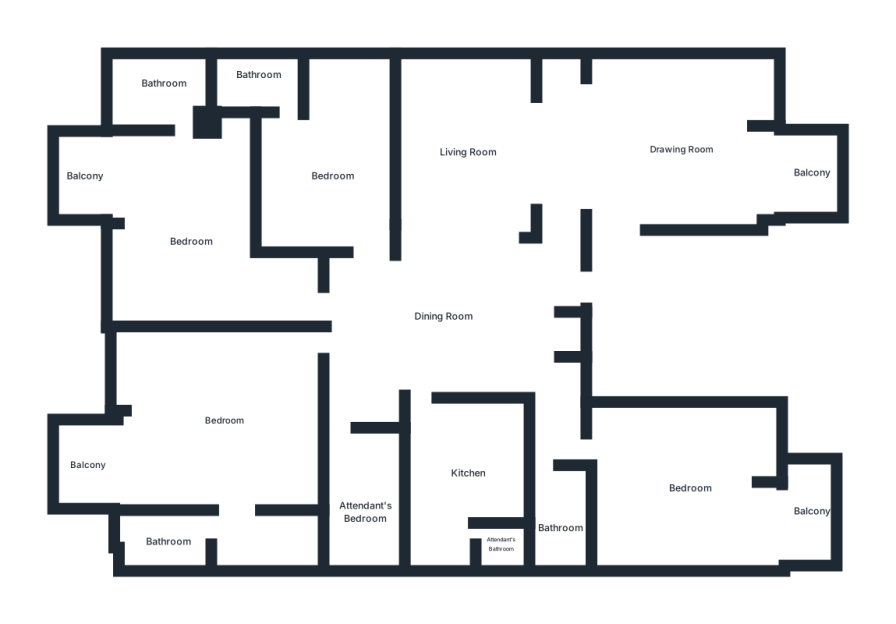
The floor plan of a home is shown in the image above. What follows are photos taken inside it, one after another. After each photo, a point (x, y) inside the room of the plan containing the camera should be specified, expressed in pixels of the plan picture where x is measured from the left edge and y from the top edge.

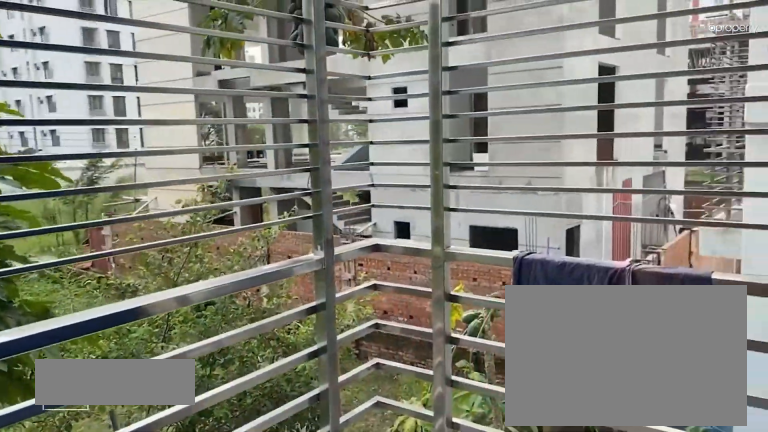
(817, 172)
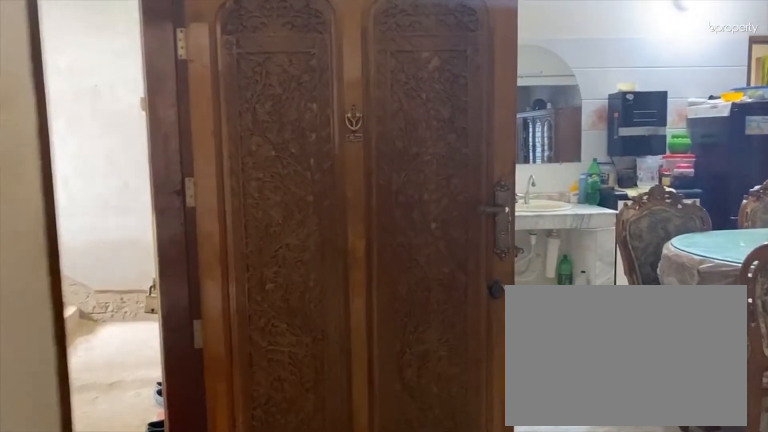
(442, 322)
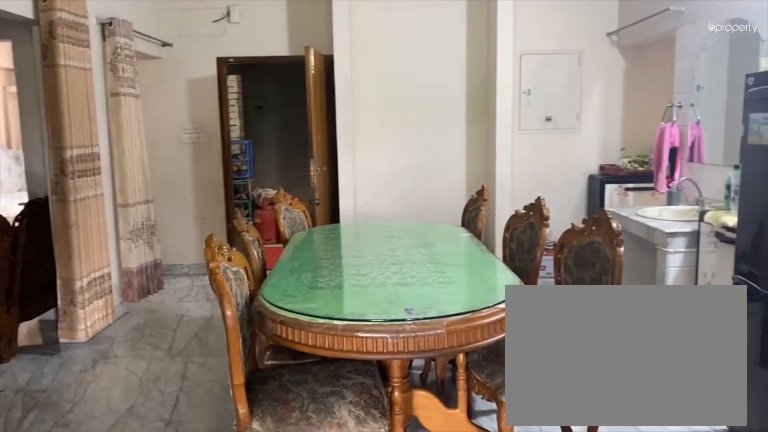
(442, 321)
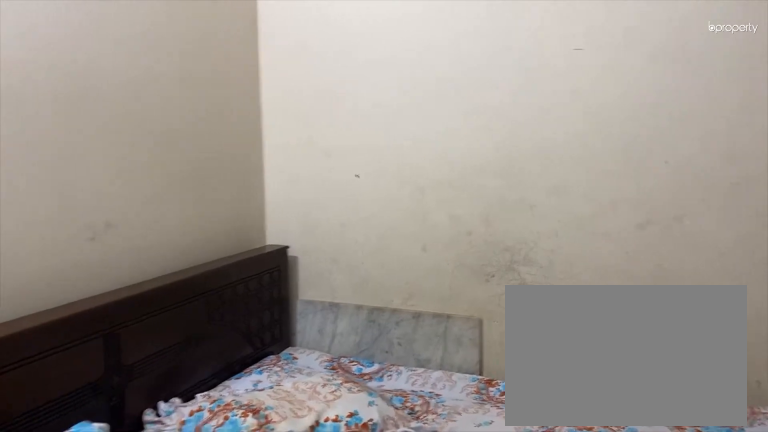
(337, 177)
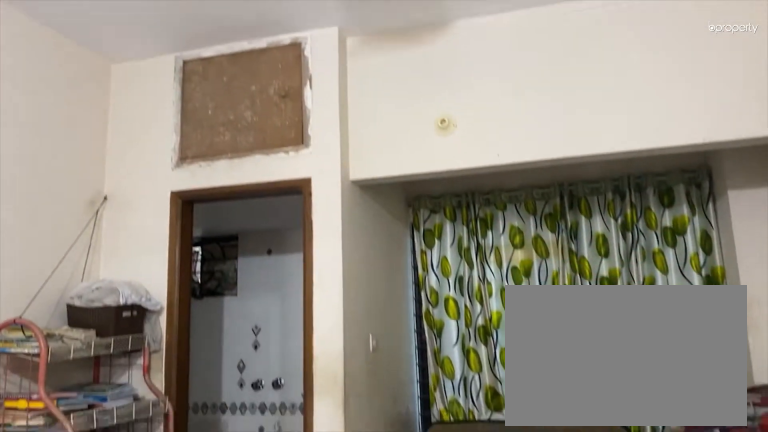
(336, 177)
